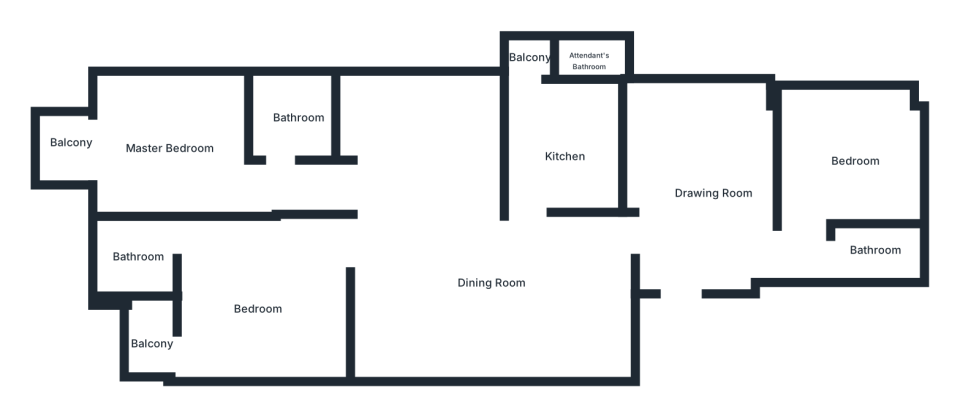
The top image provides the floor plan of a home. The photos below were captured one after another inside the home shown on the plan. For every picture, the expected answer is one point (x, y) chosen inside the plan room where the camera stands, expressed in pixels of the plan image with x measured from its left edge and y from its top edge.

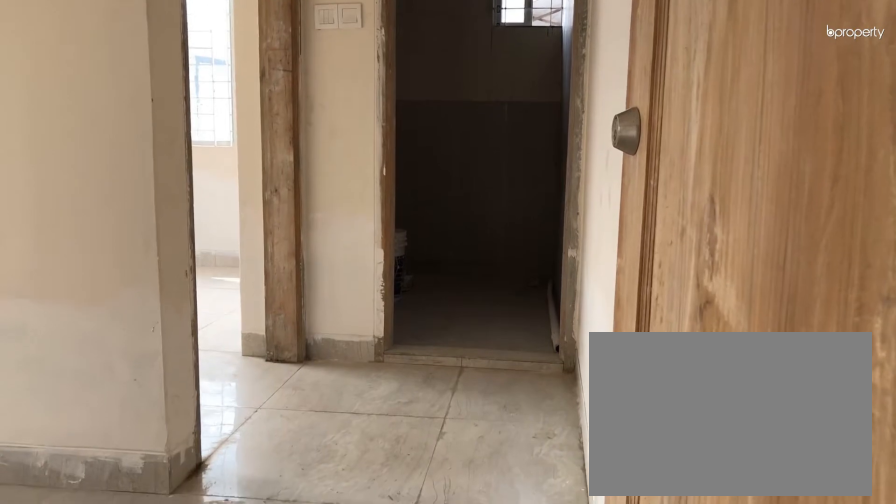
(716, 195)
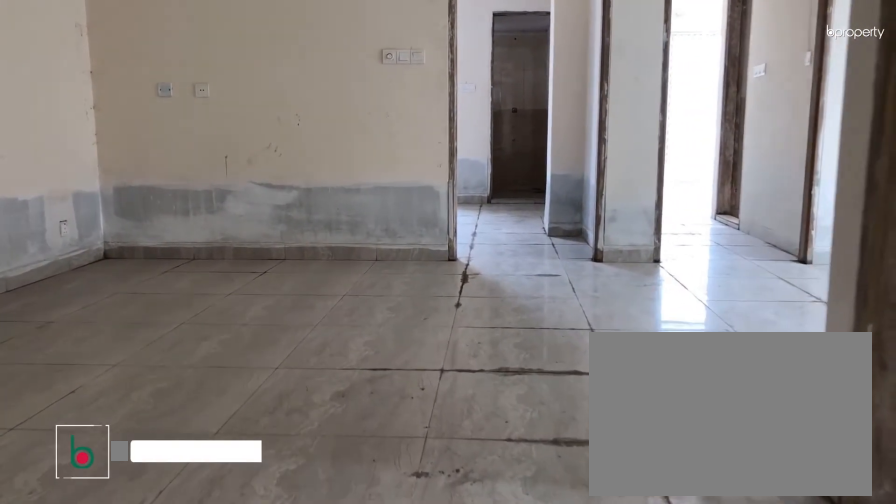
(496, 287)
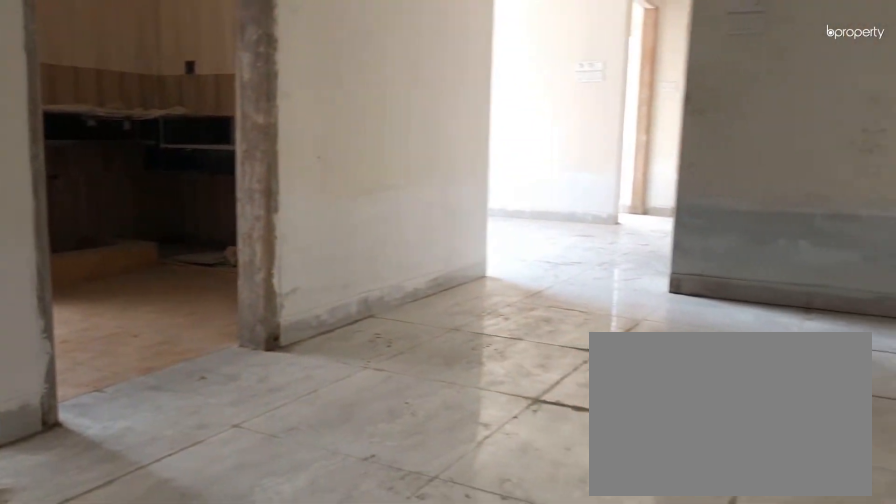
(496, 287)
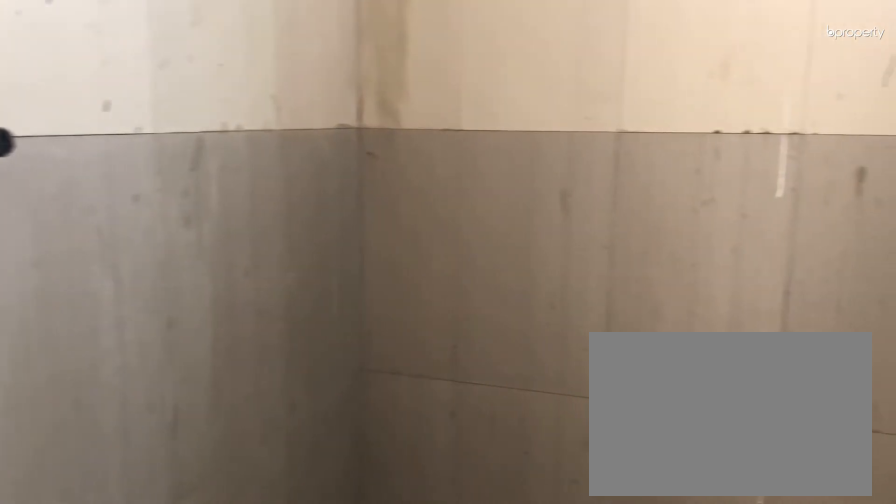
(876, 250)
